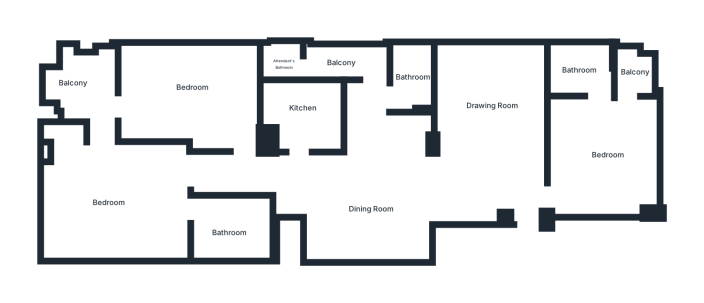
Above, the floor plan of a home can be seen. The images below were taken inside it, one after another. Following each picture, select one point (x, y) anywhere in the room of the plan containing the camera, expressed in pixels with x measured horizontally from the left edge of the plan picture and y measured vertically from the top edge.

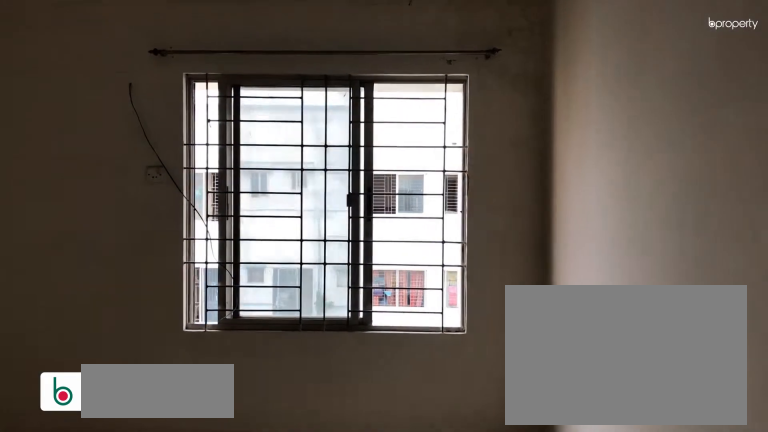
(489, 99)
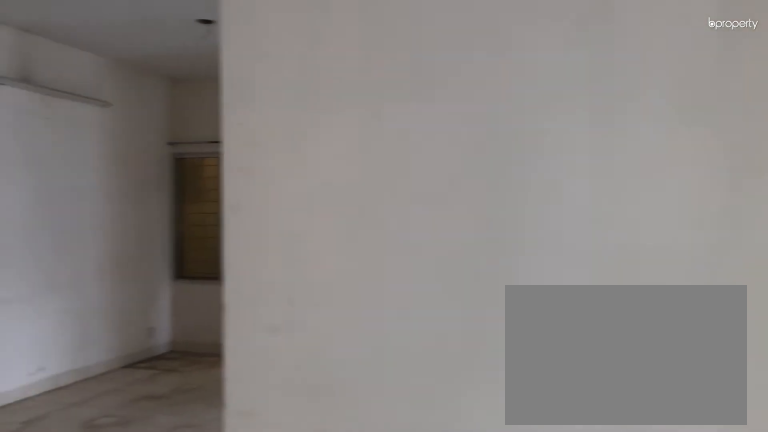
(489, 99)
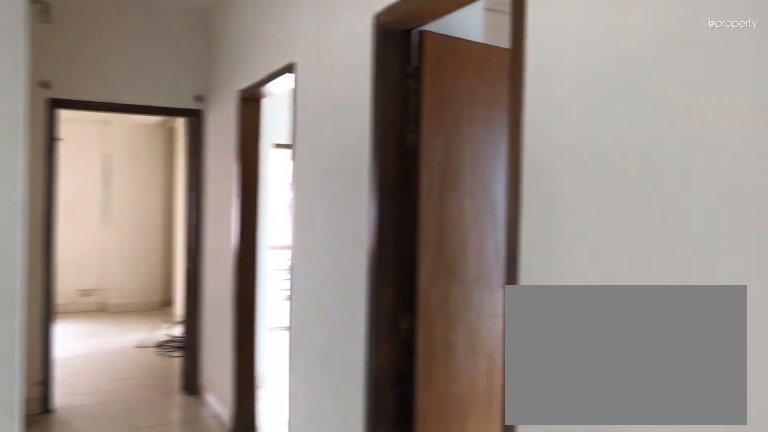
(366, 210)
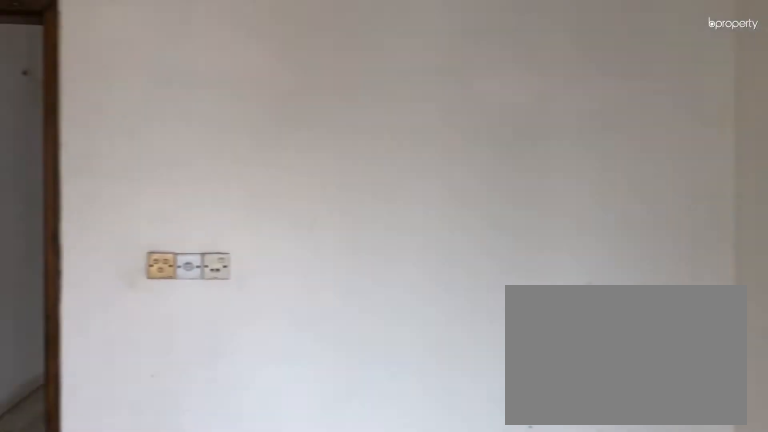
(604, 152)
